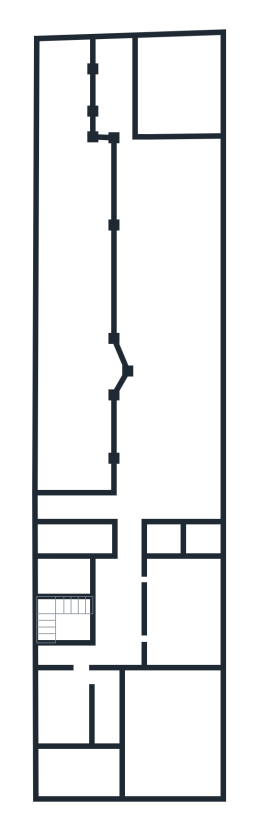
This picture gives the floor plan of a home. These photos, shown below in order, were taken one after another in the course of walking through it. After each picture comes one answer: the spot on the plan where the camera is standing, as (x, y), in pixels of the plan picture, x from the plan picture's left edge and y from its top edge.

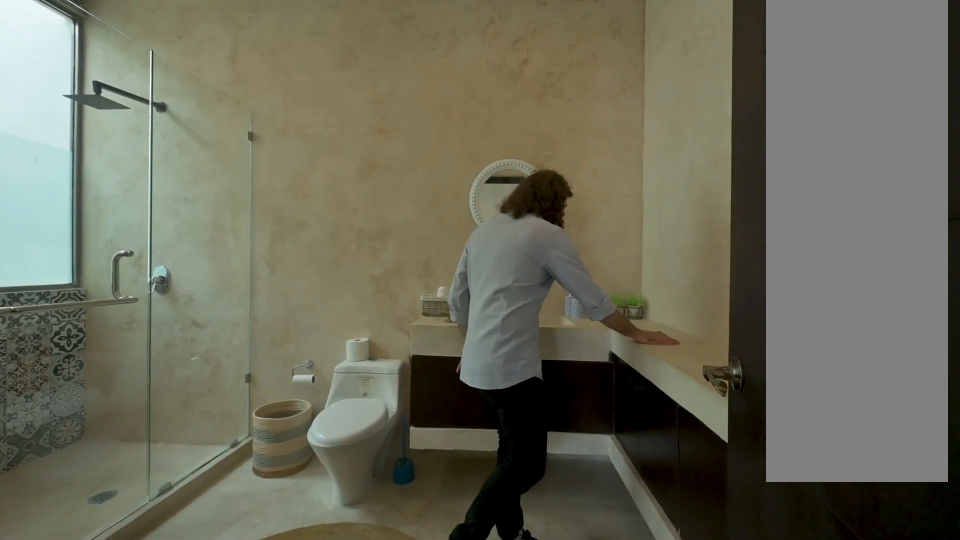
(200, 540)
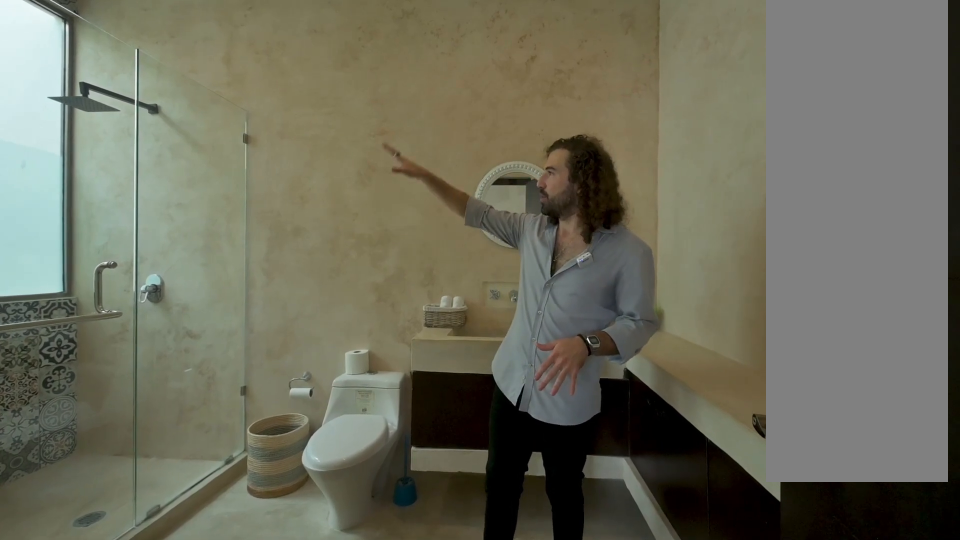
(200, 540)
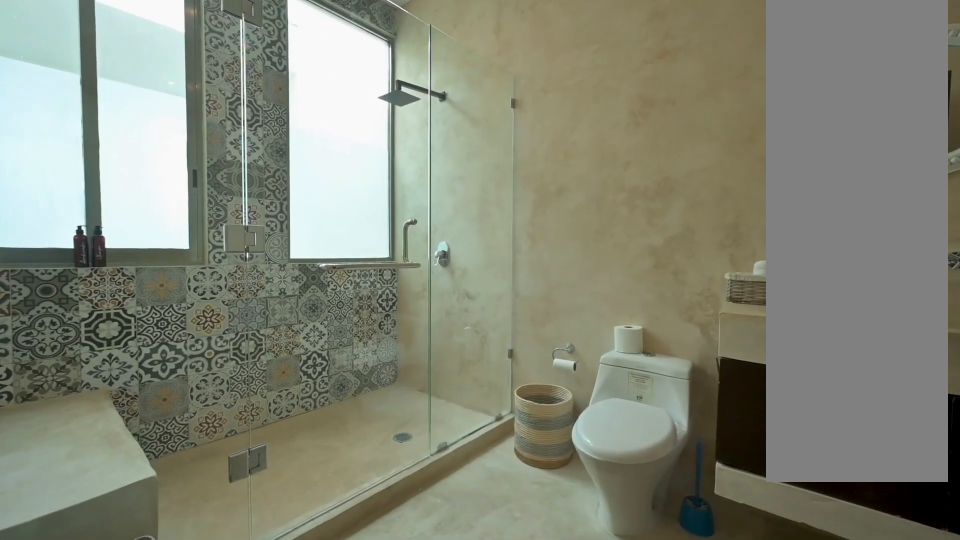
(200, 542)
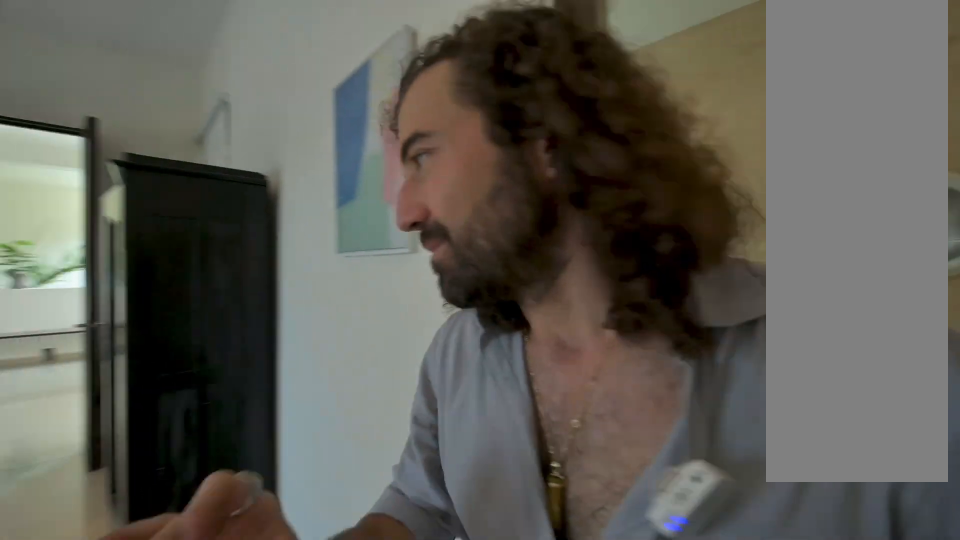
(206, 567)
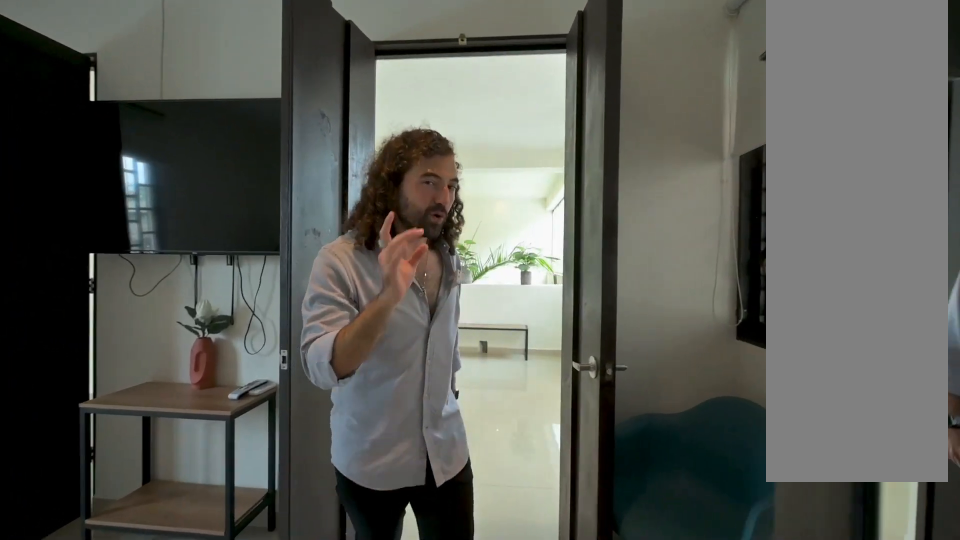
(160, 584)
